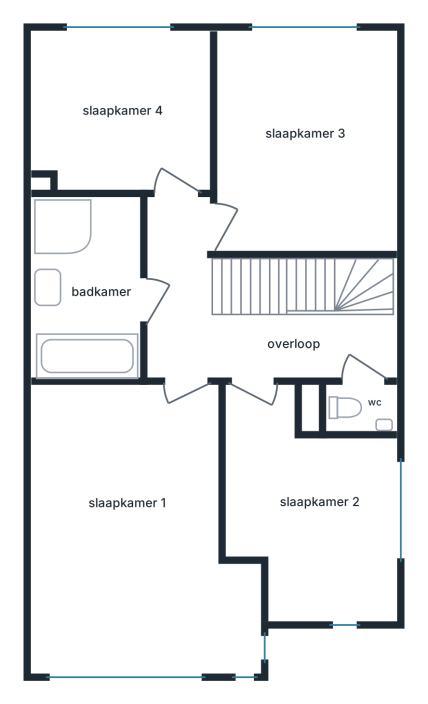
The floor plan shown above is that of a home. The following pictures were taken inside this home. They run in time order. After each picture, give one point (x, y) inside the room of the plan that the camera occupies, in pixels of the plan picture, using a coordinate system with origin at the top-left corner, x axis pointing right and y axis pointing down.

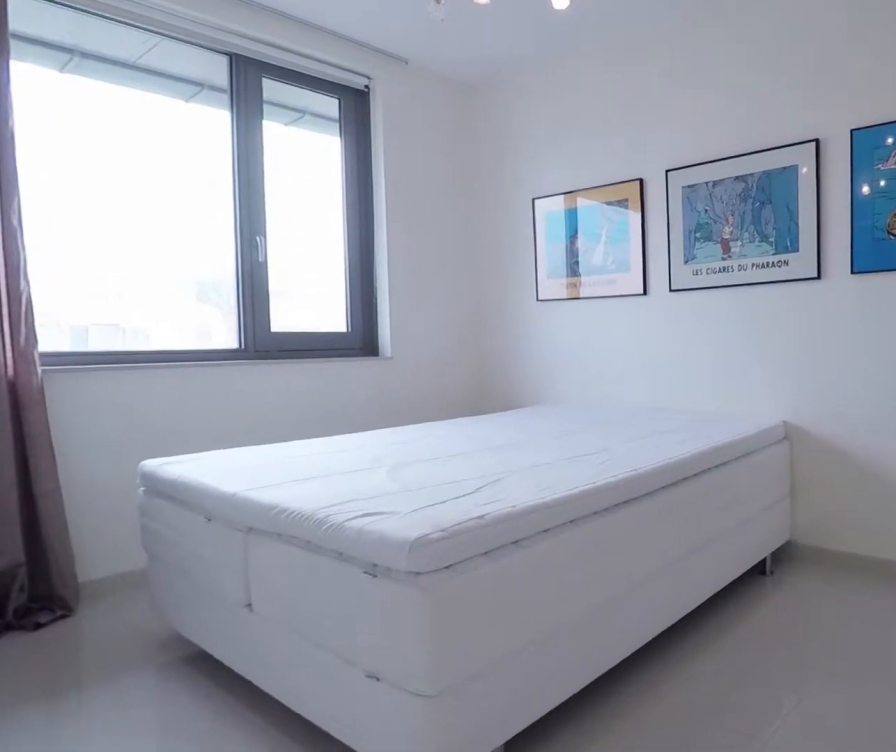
(304, 92)
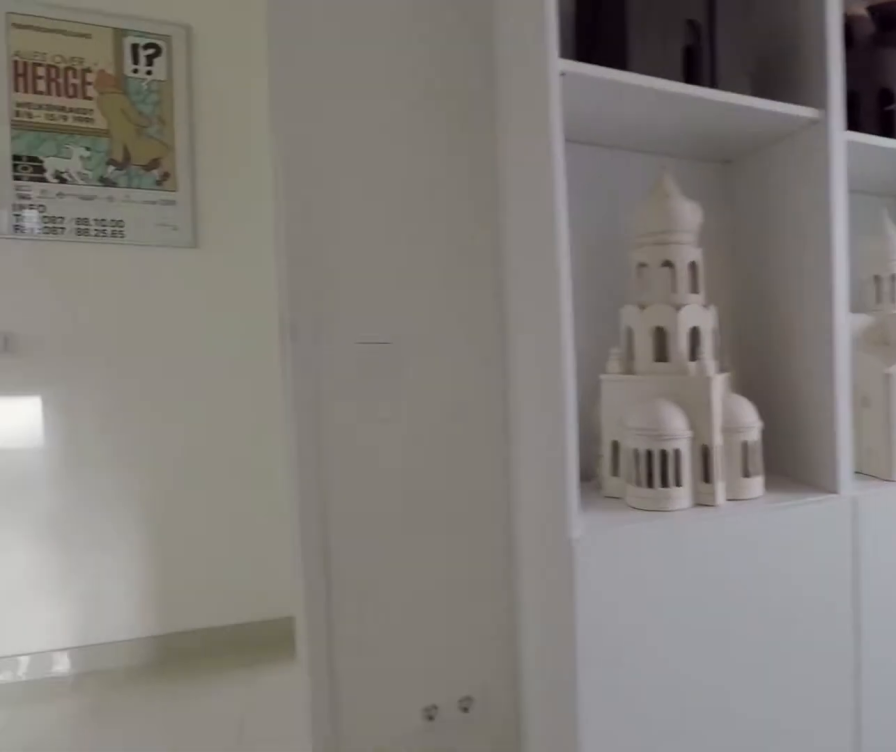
(304, 92)
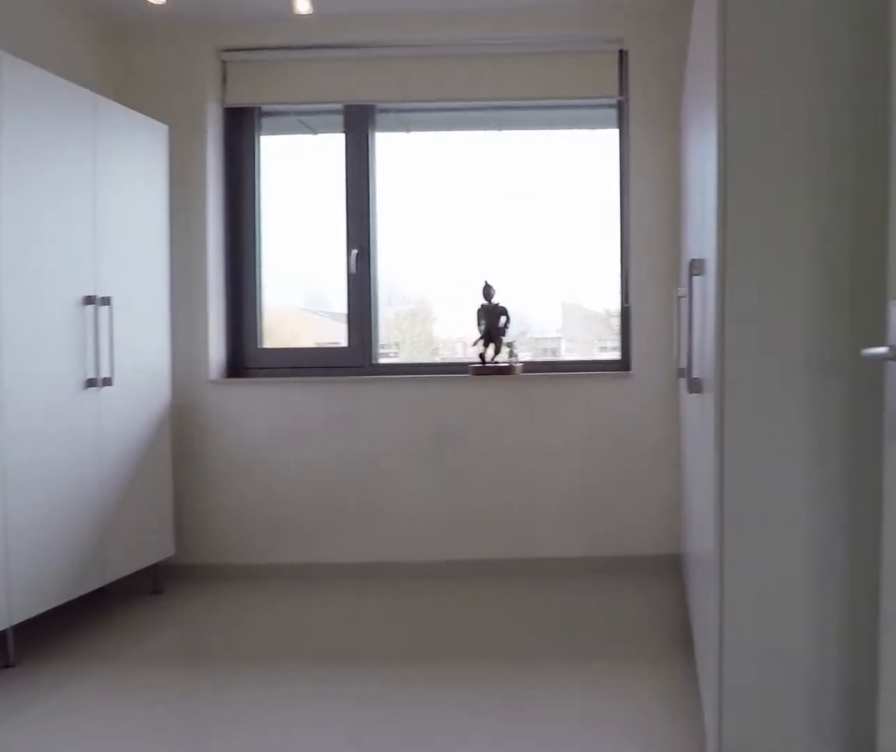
(123, 99)
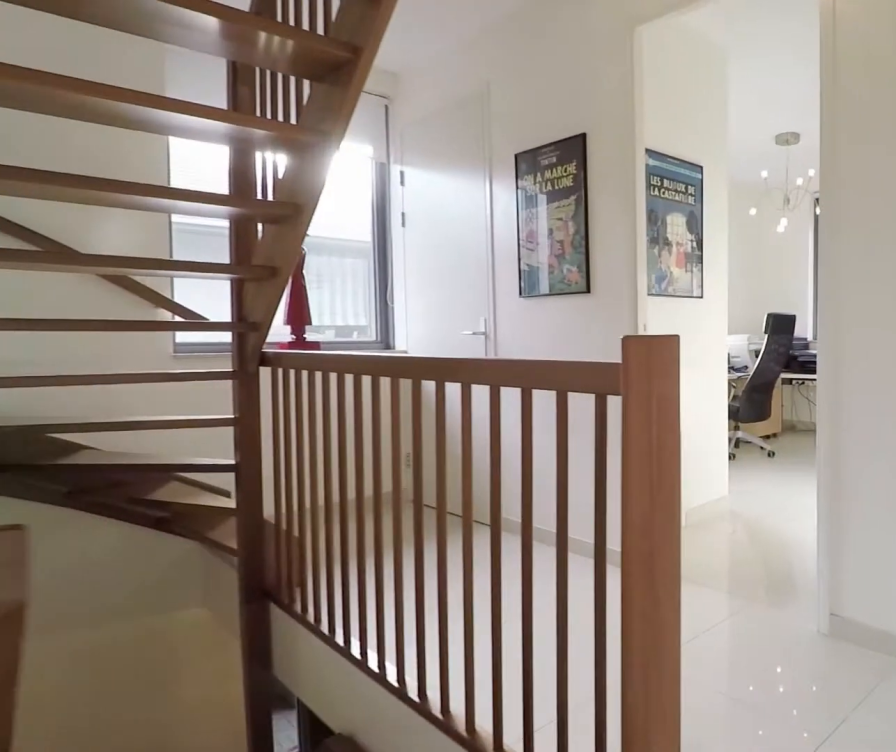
(330, 365)
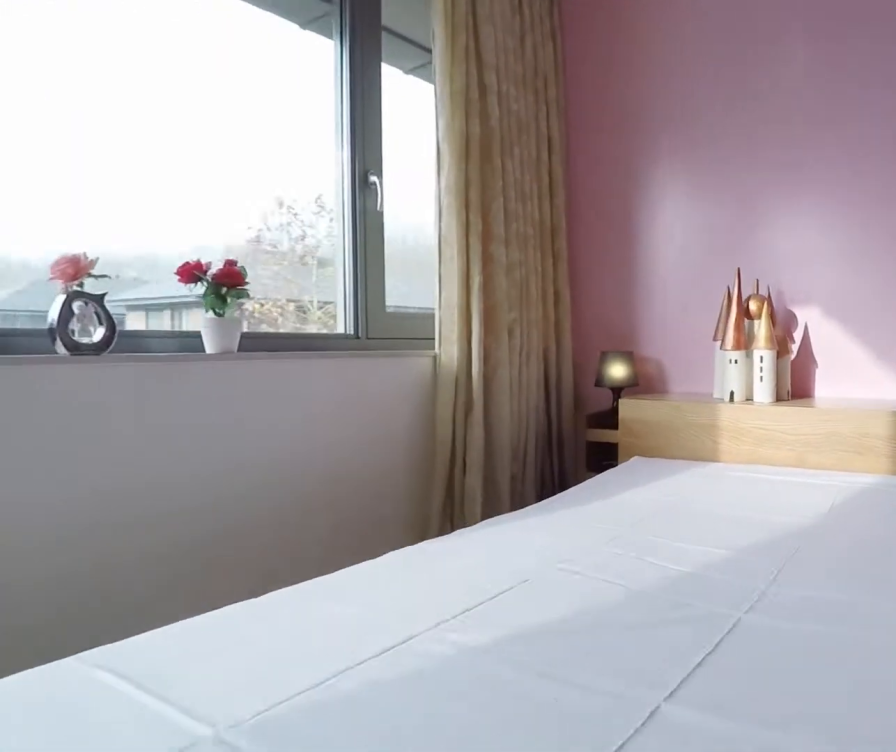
(147, 565)
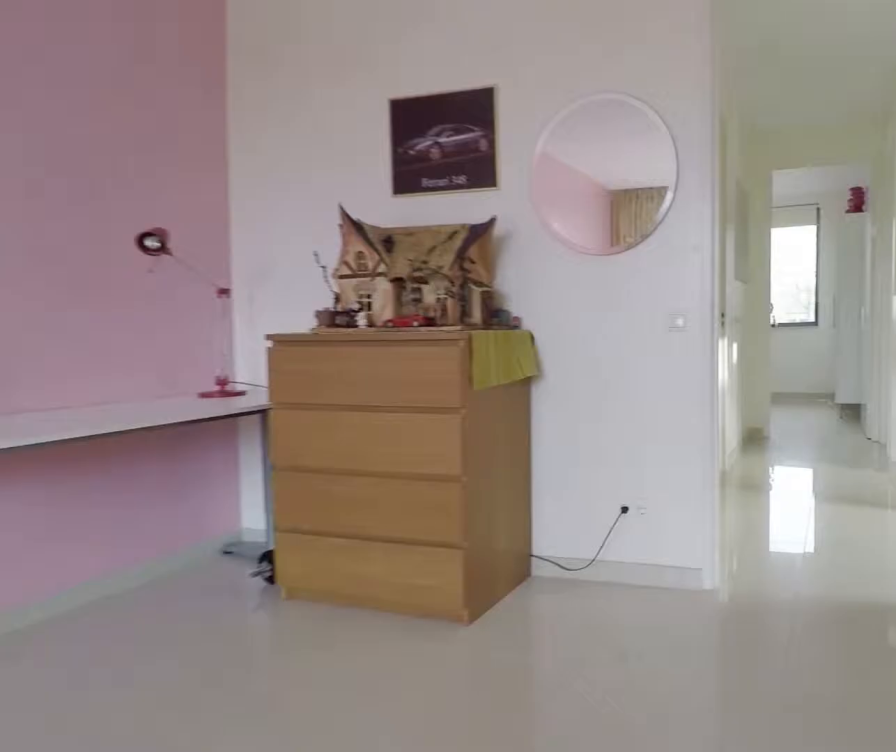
(147, 565)
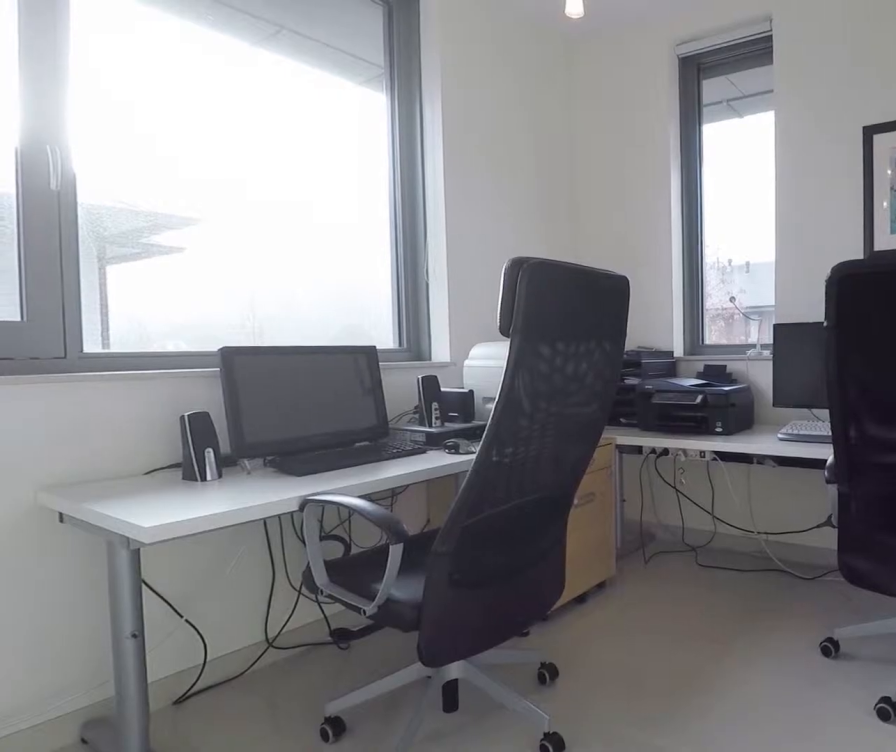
(312, 512)
